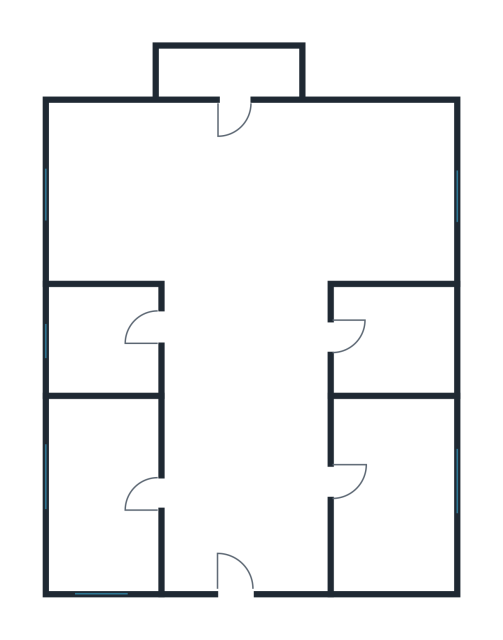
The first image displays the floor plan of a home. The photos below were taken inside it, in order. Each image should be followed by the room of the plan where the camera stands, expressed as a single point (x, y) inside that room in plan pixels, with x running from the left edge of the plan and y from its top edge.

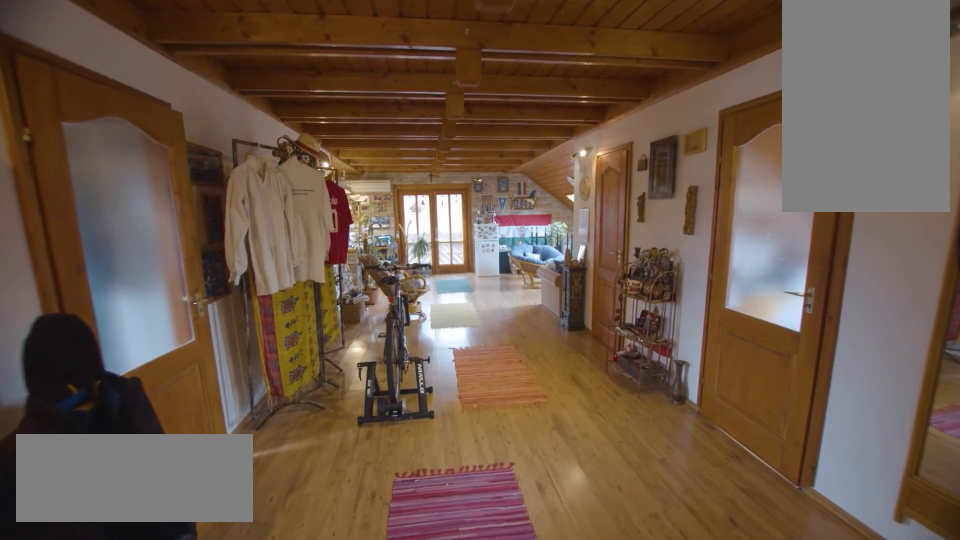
(244, 530)
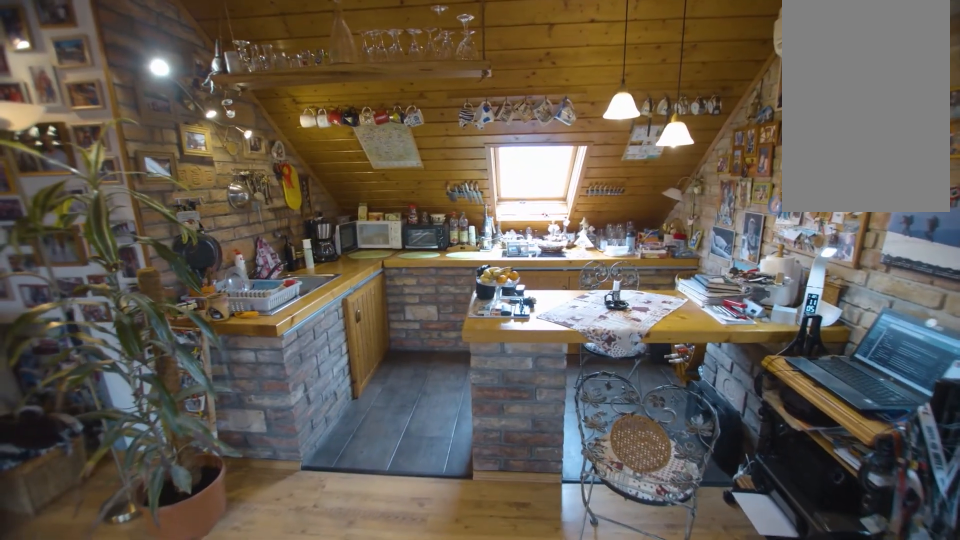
(112, 189)
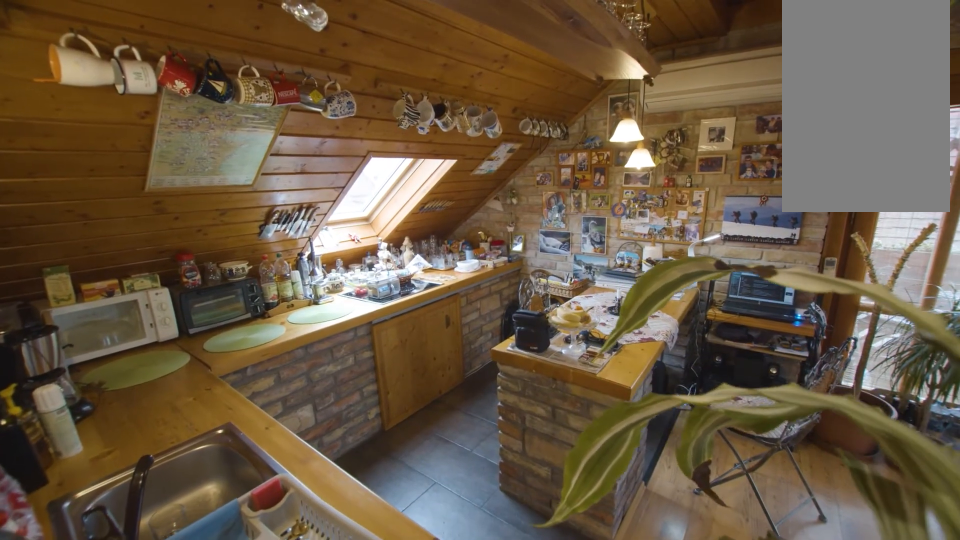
(112, 189)
